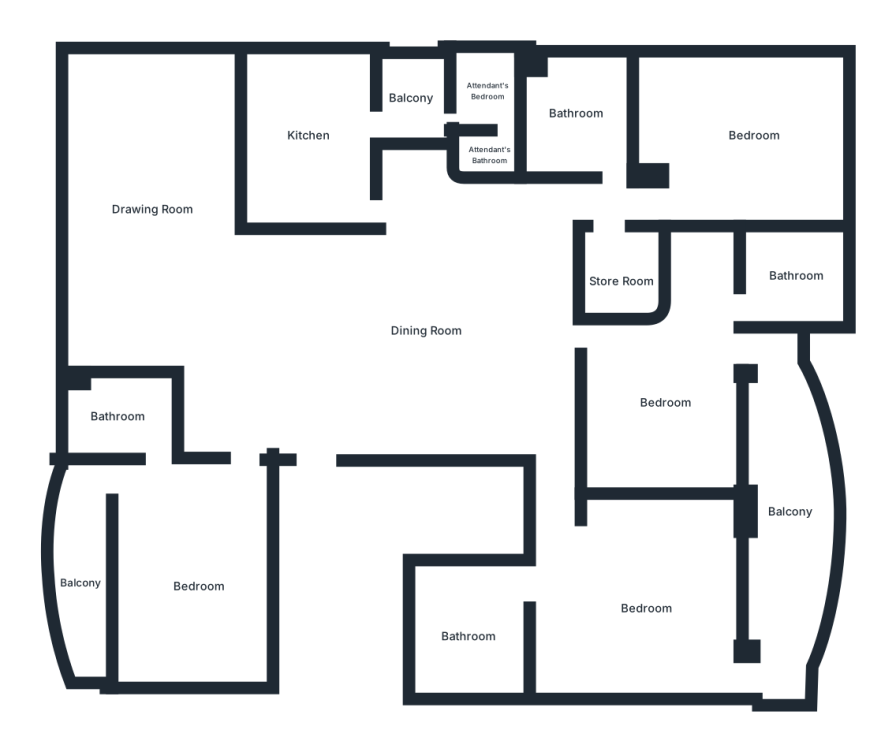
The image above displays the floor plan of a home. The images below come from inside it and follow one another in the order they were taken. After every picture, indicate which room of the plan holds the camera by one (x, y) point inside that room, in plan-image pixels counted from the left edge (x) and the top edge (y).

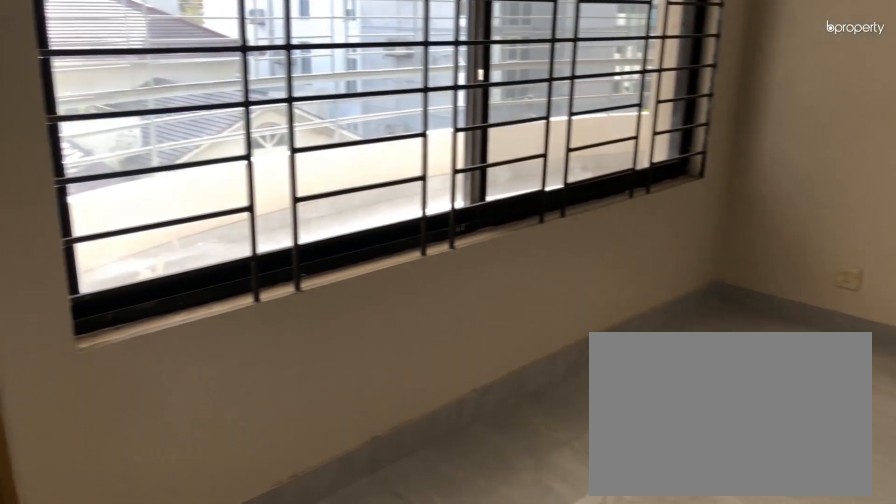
(660, 404)
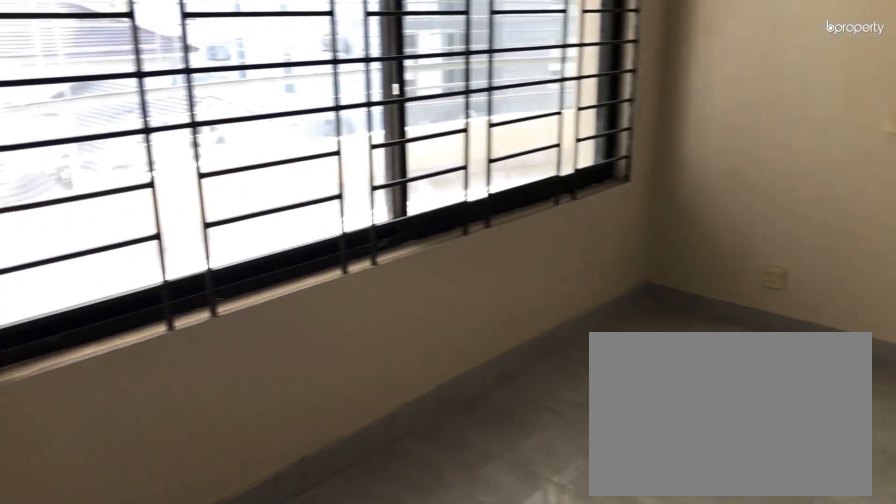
(660, 404)
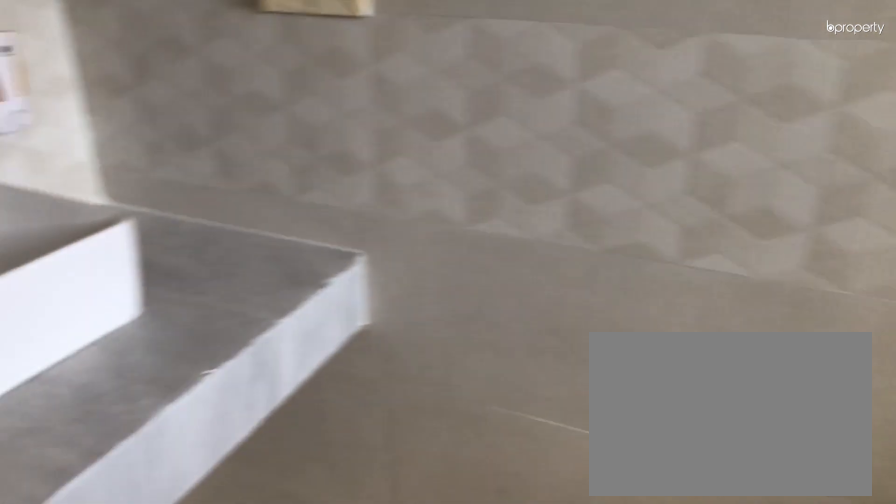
(787, 277)
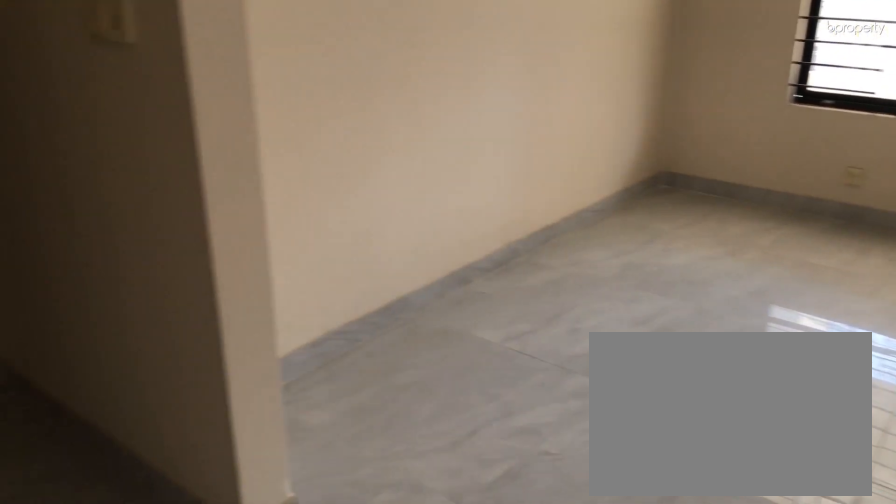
(639, 599)
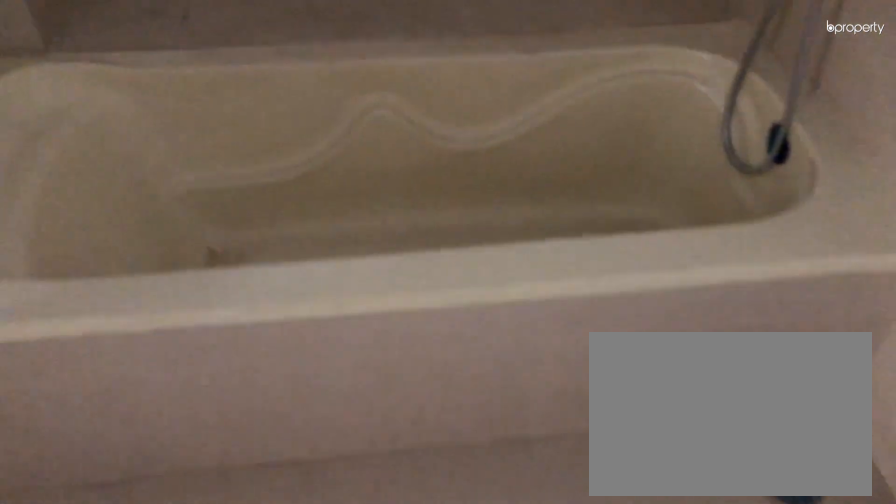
(465, 630)
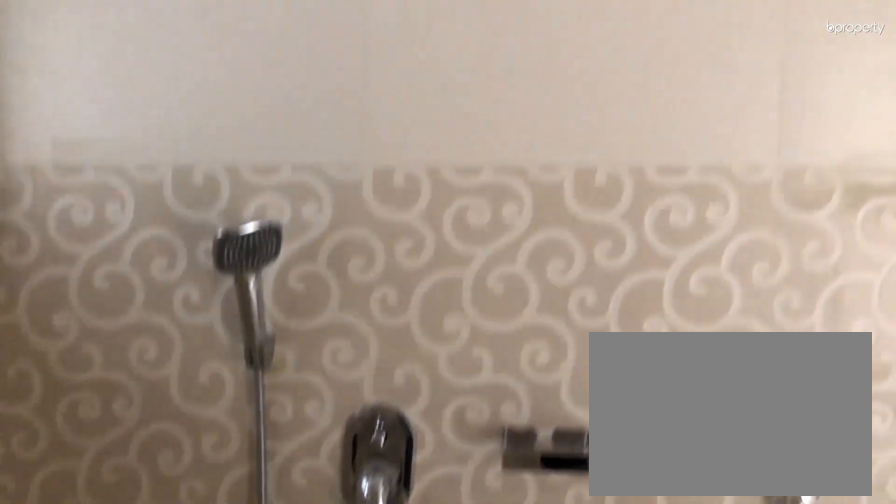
(465, 630)
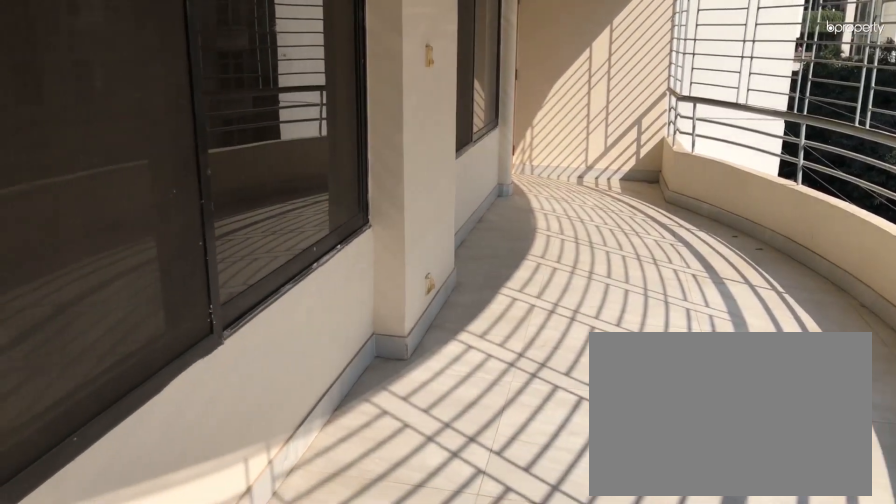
(789, 483)
